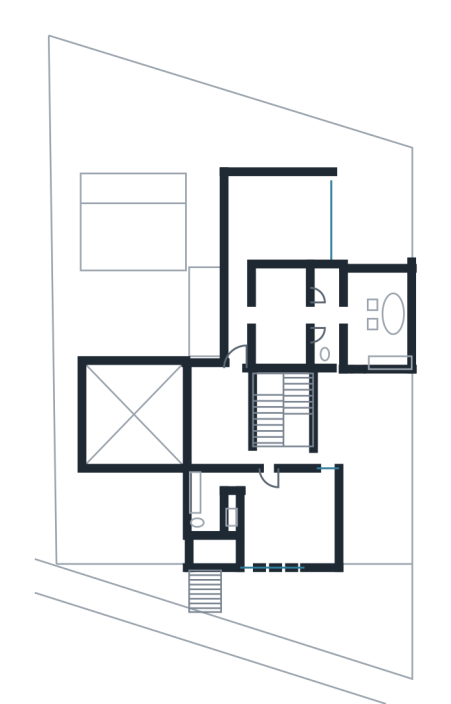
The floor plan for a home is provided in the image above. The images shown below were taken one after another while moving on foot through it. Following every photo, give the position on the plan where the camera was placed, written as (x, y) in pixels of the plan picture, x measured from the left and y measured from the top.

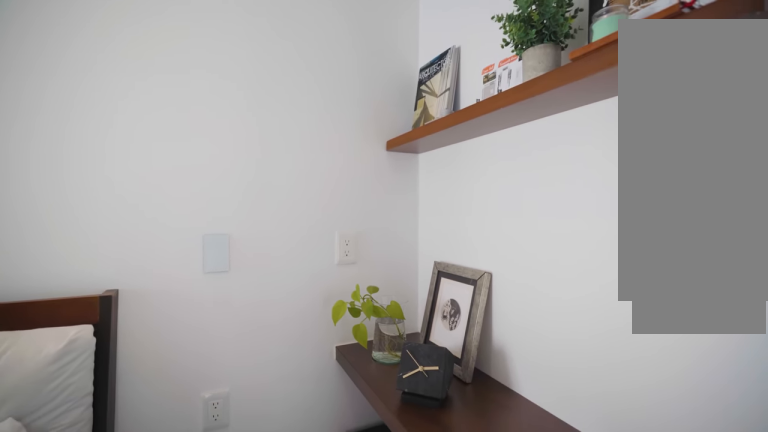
(305, 545)
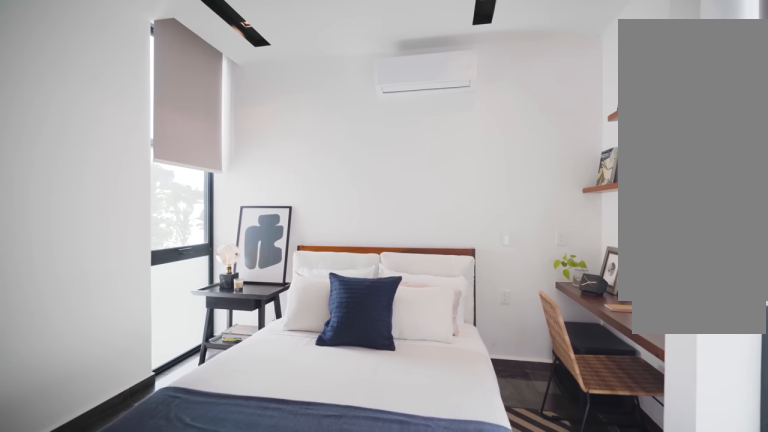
(272, 540)
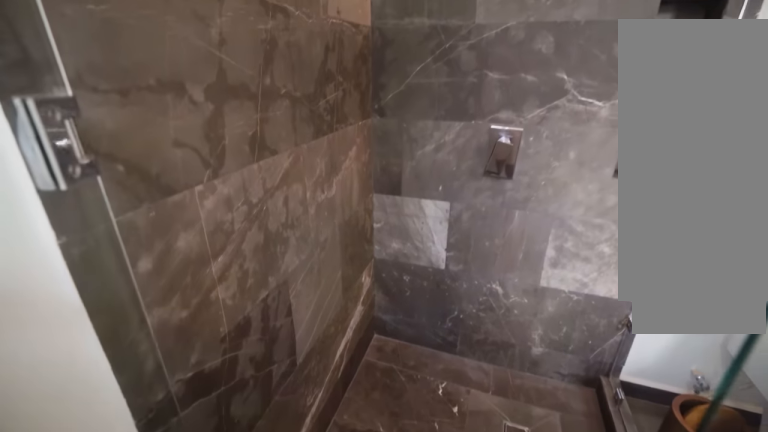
(204, 502)
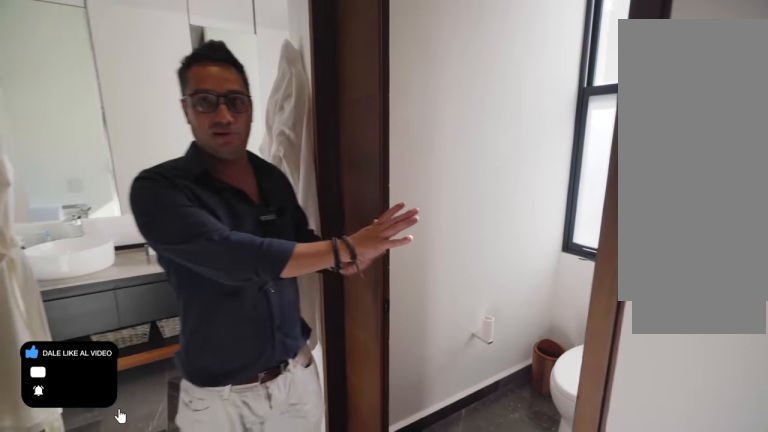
(321, 324)
